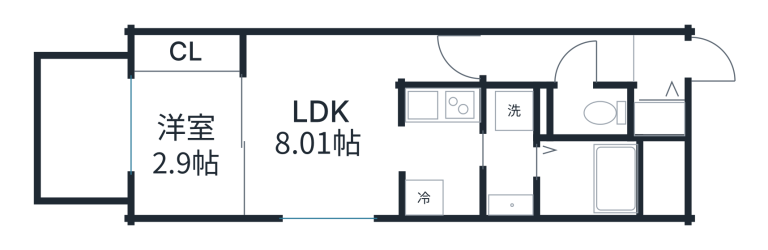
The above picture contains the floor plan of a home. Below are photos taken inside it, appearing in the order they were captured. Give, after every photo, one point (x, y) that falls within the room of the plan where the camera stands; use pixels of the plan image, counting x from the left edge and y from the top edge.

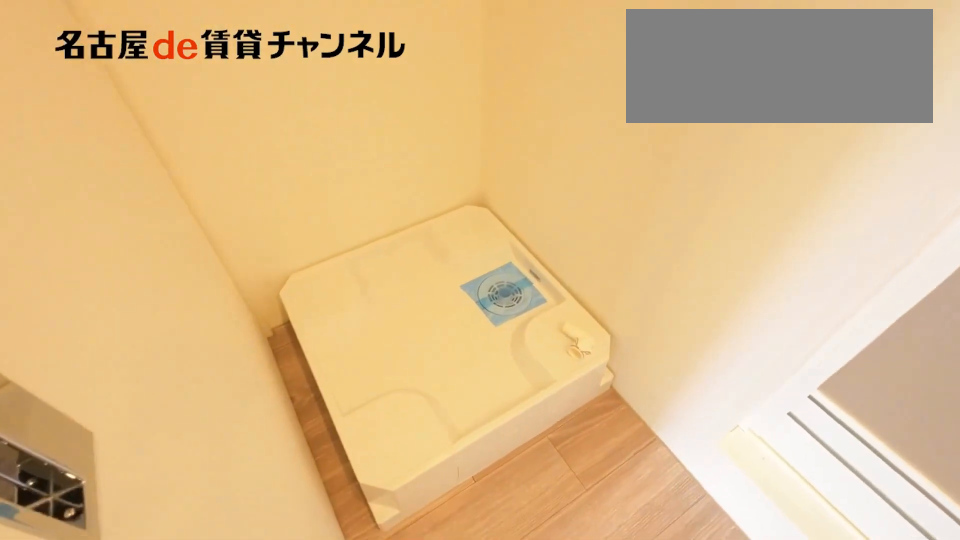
(508, 113)
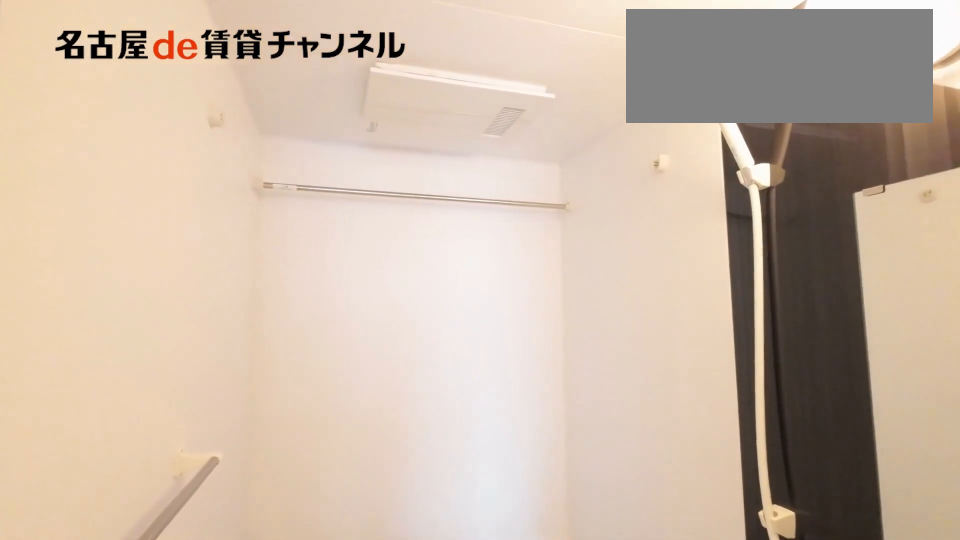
(590, 183)
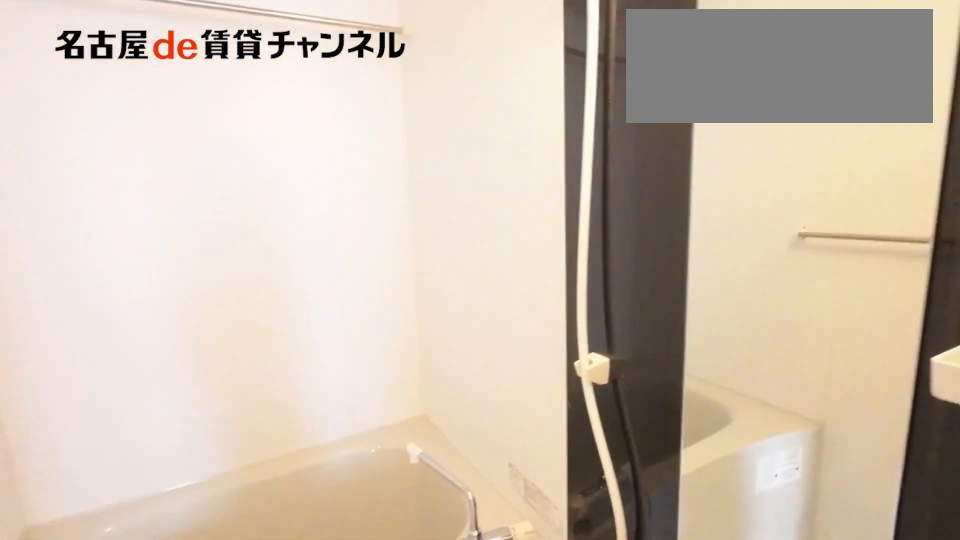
(590, 183)
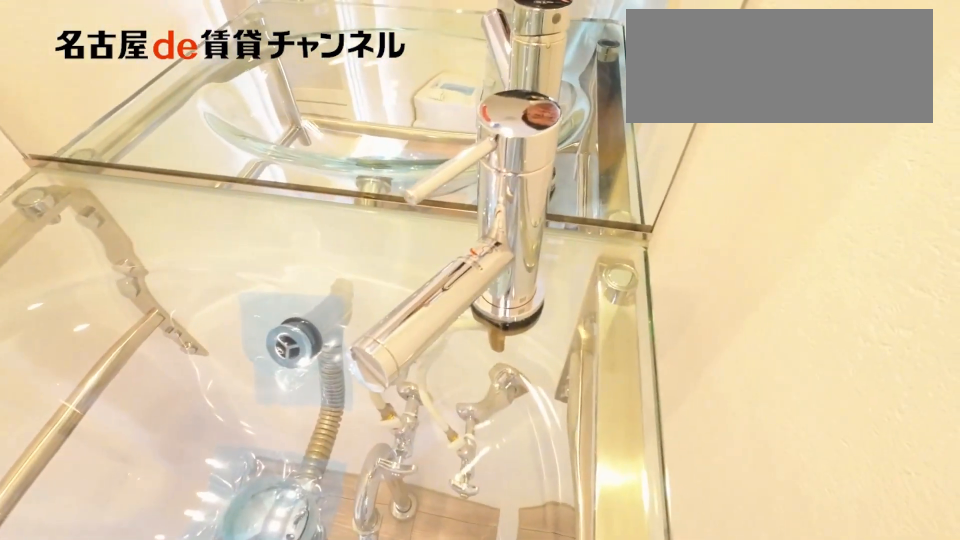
(511, 198)
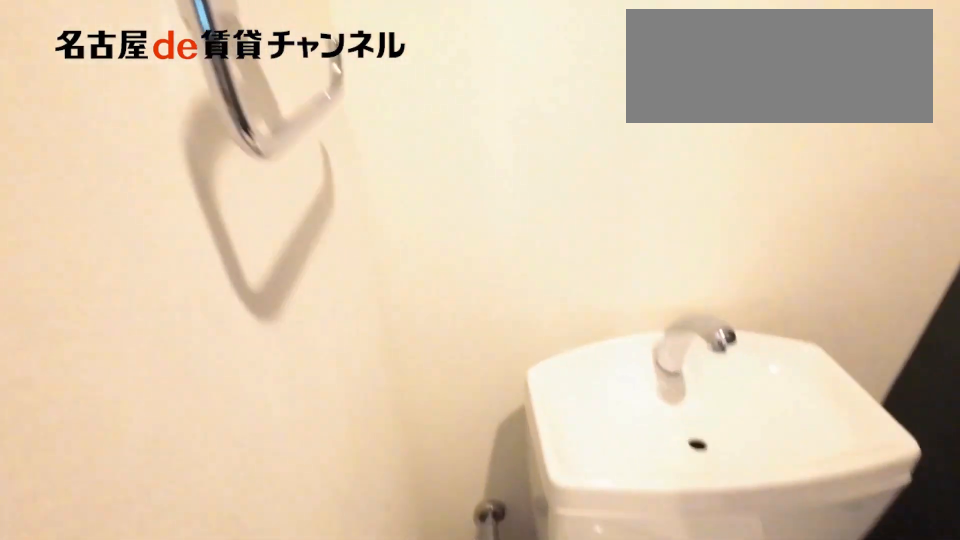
(585, 115)
